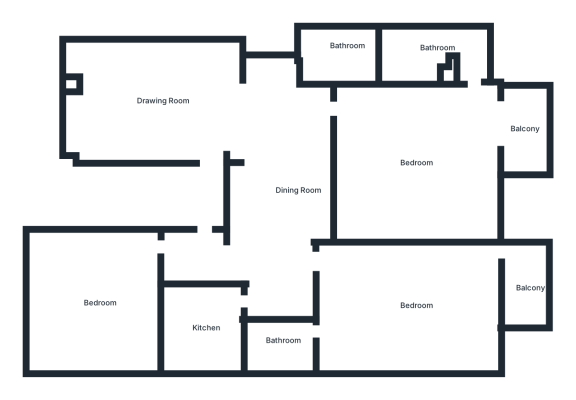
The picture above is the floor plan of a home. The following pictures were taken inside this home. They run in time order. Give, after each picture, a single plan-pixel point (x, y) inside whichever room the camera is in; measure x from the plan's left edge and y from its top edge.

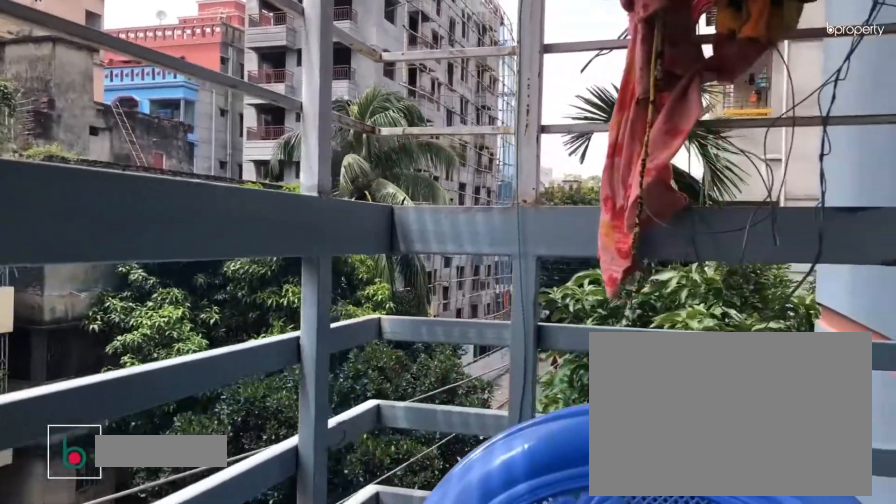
(527, 287)
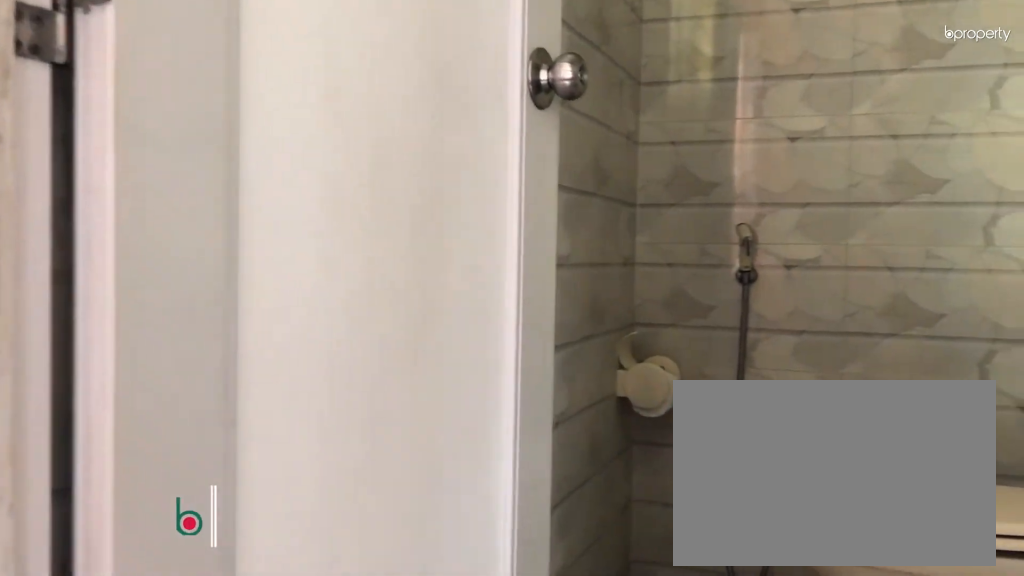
(283, 345)
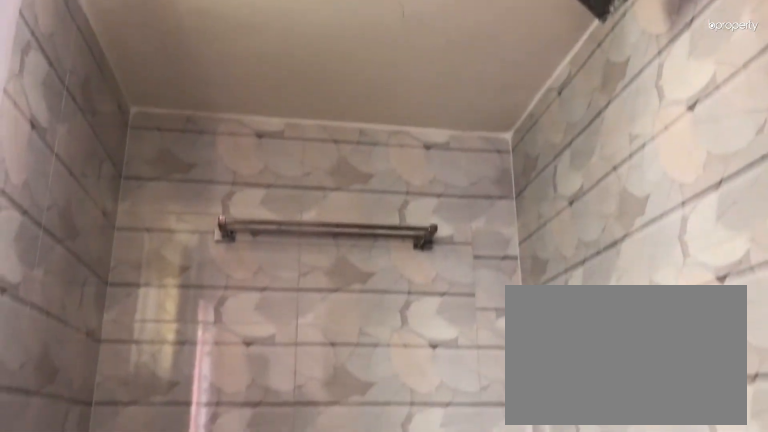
(283, 345)
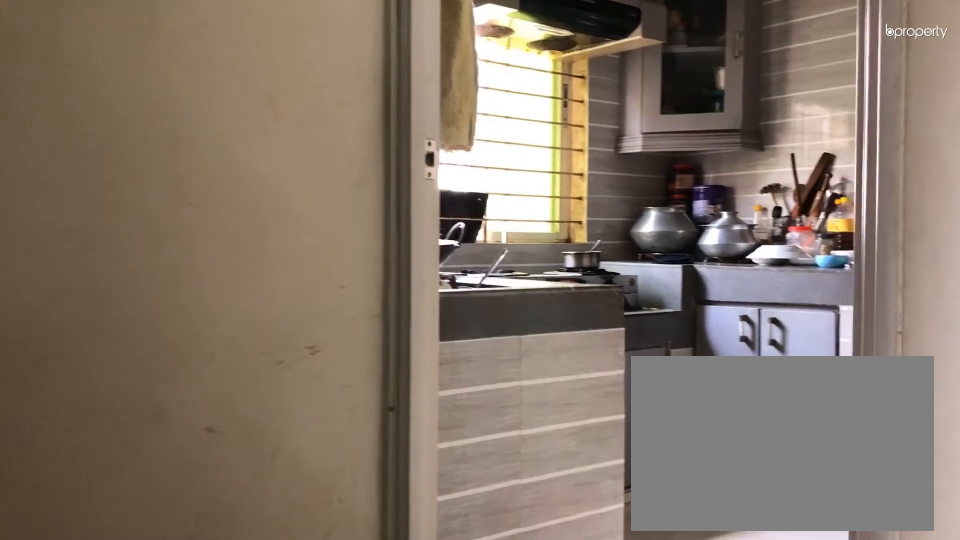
(248, 300)
